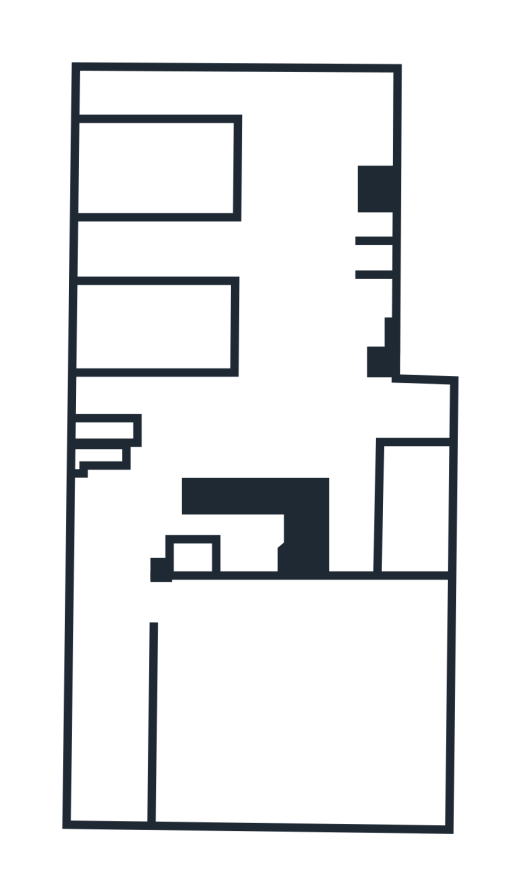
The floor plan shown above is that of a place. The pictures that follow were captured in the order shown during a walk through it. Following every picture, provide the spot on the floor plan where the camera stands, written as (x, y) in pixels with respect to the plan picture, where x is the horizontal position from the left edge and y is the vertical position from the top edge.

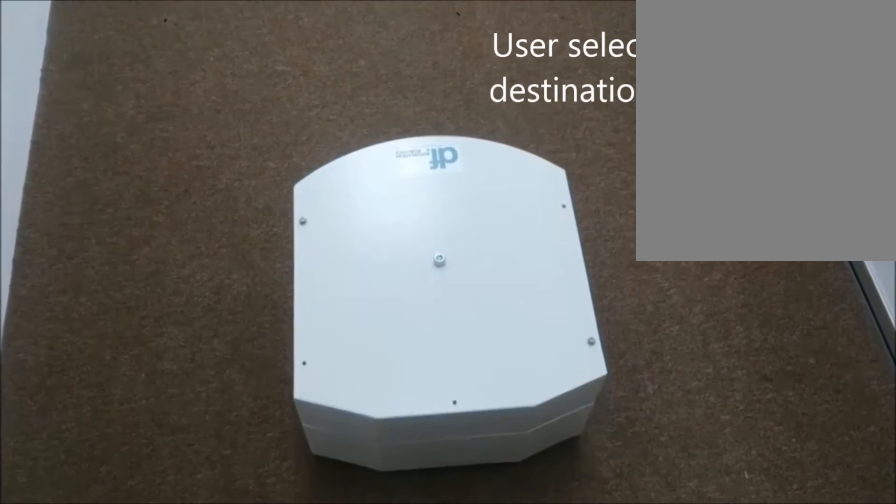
(112, 766)
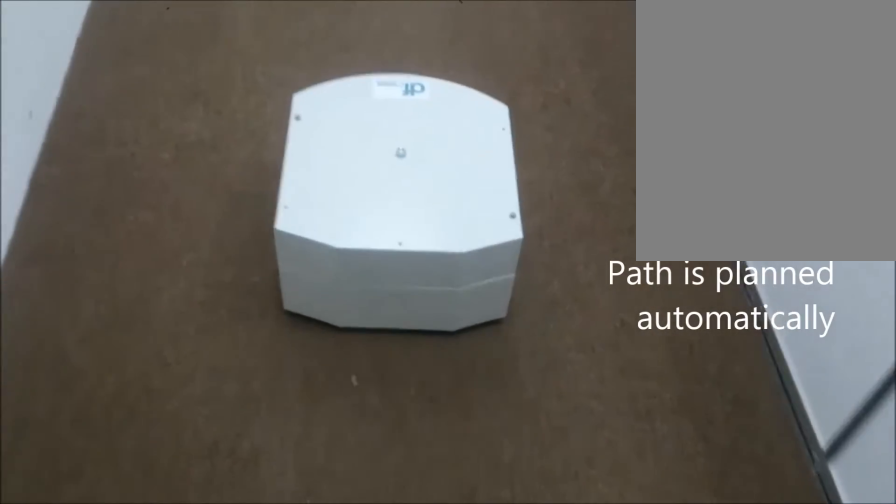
(112, 741)
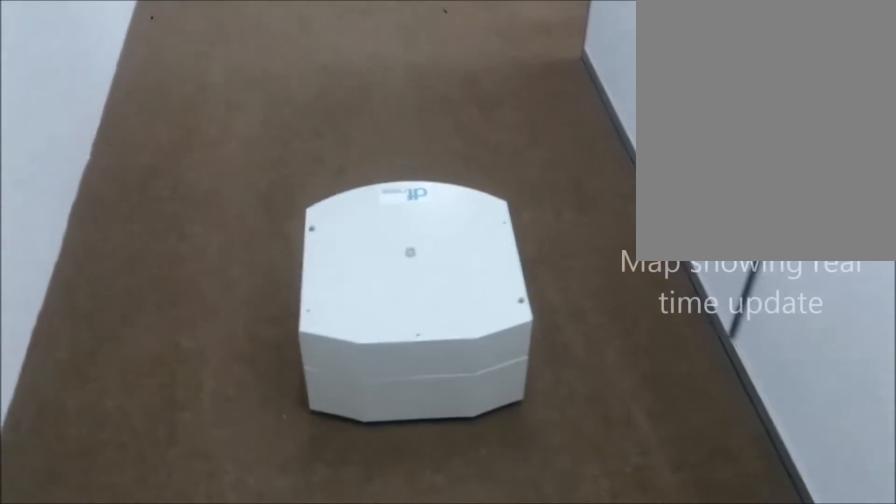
(112, 699)
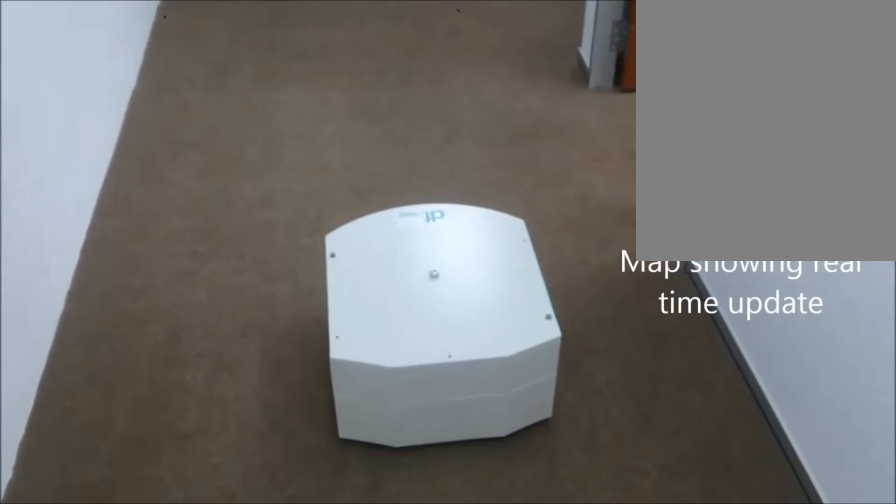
(112, 647)
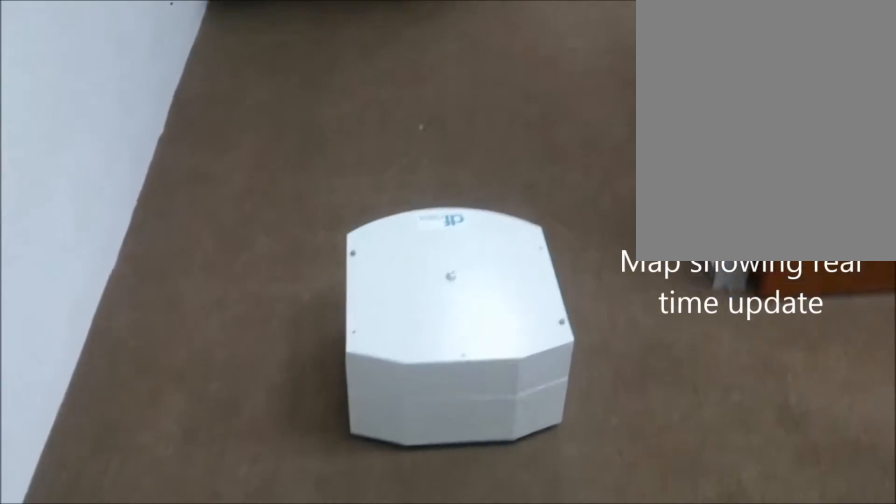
(112, 597)
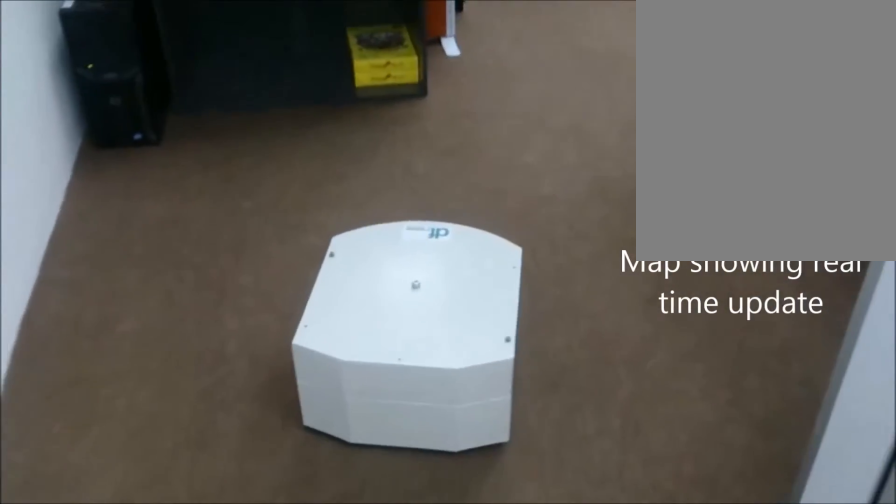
(112, 548)
